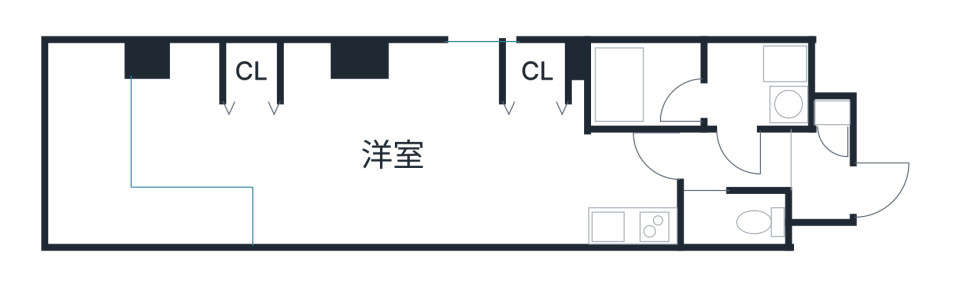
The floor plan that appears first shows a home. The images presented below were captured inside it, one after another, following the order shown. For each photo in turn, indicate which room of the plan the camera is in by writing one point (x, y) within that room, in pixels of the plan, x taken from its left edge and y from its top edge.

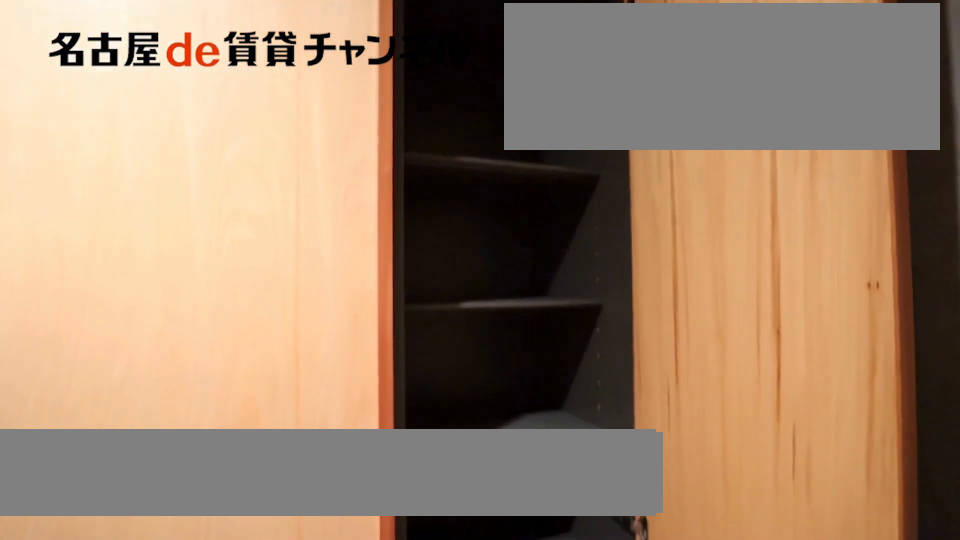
(831, 109)
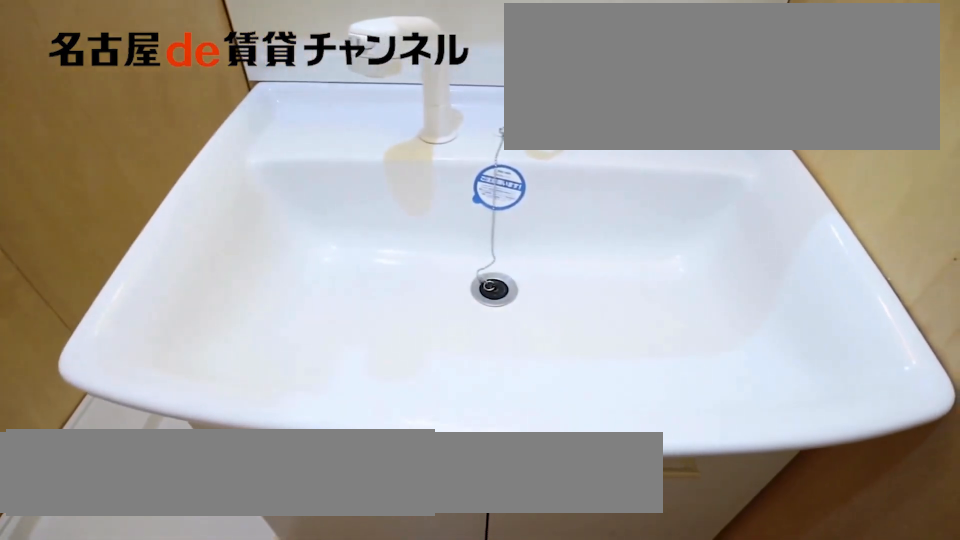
(757, 86)
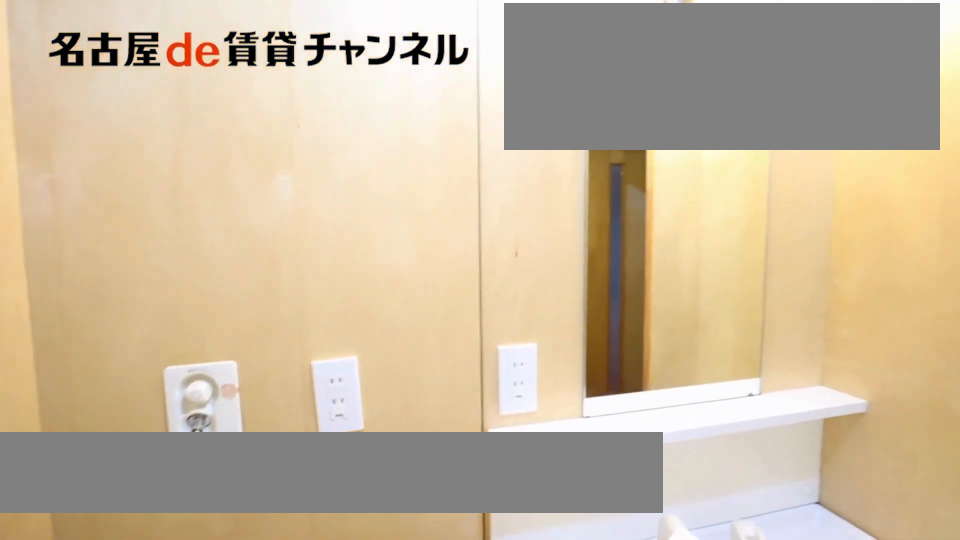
(757, 86)
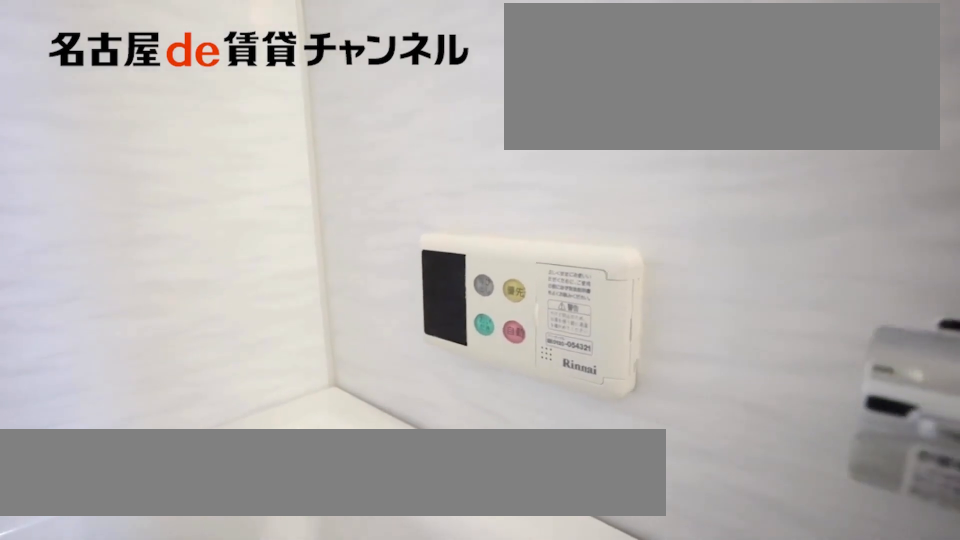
(646, 86)
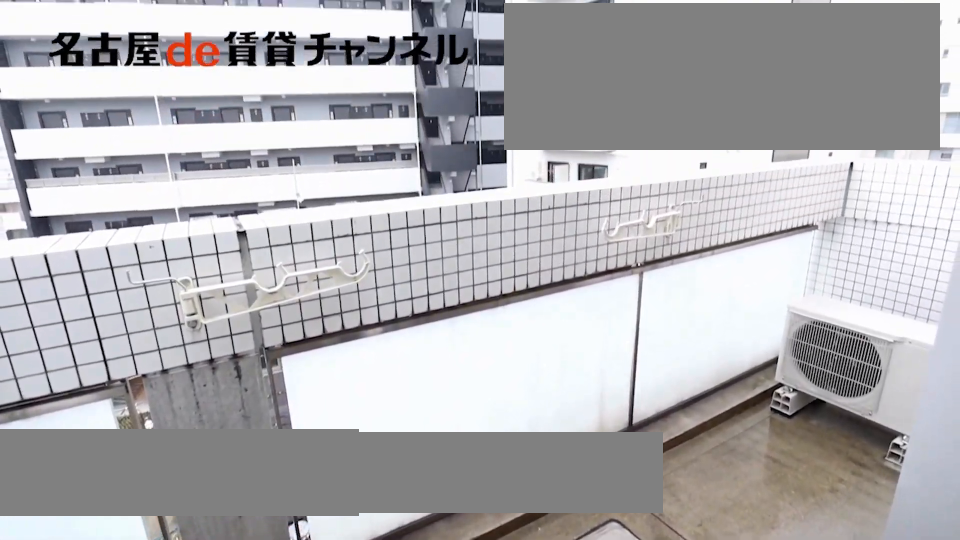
(126, 169)
